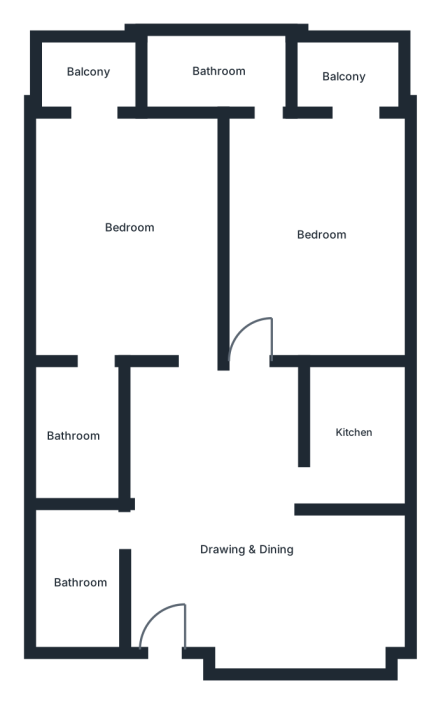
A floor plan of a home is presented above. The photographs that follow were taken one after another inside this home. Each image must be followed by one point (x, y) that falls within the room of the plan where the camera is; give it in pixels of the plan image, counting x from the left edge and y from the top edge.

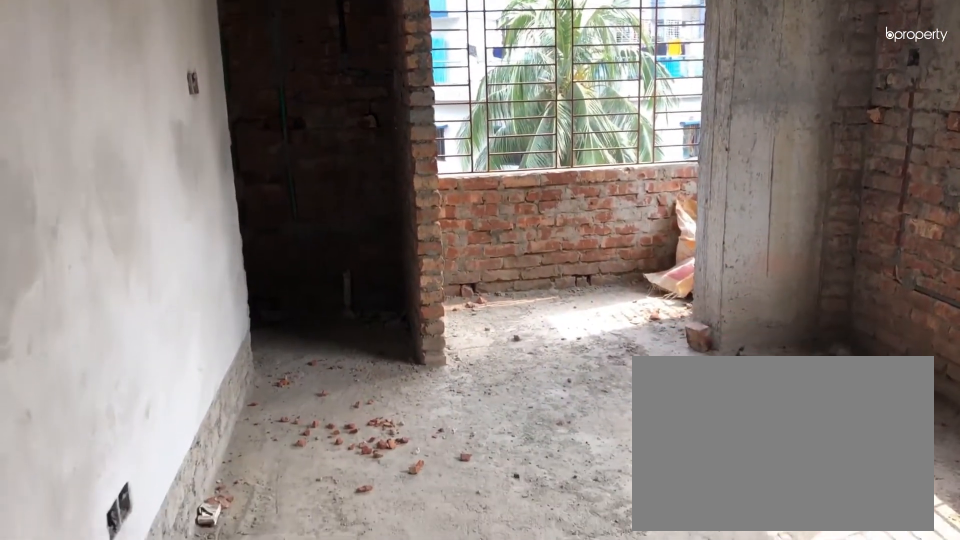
(314, 237)
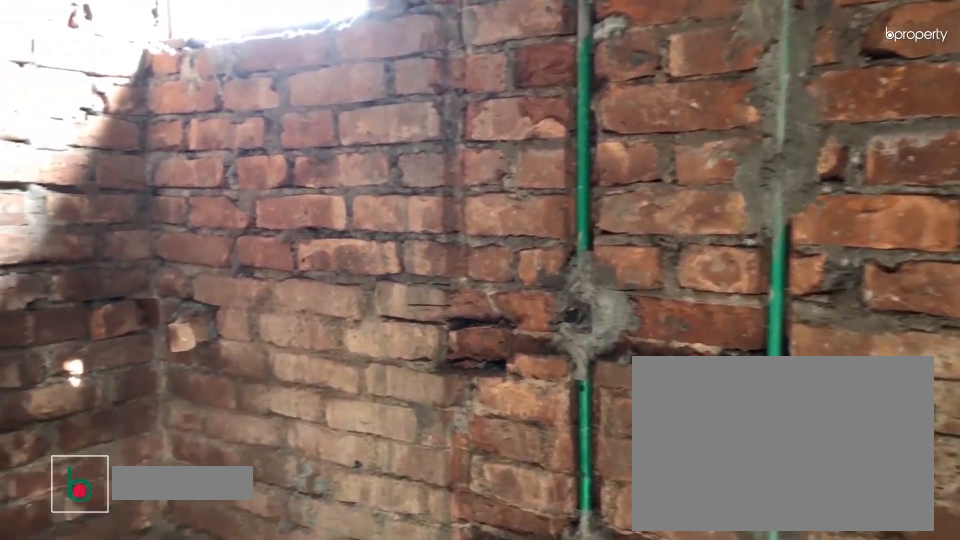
(221, 70)
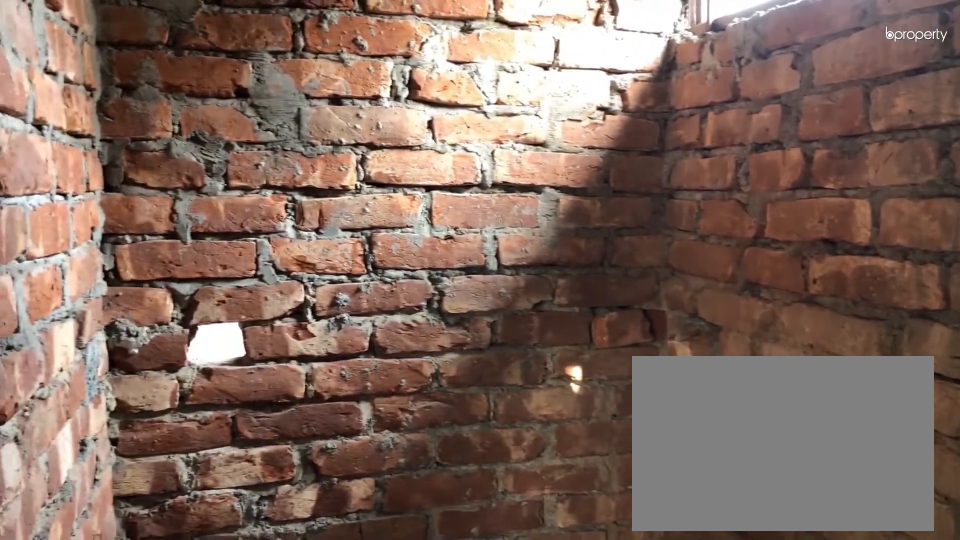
(221, 70)
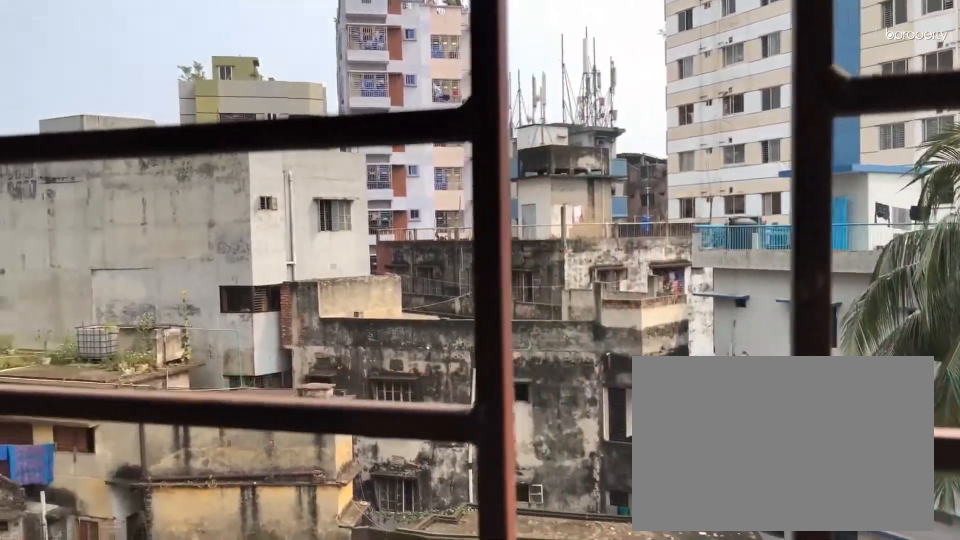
(344, 80)
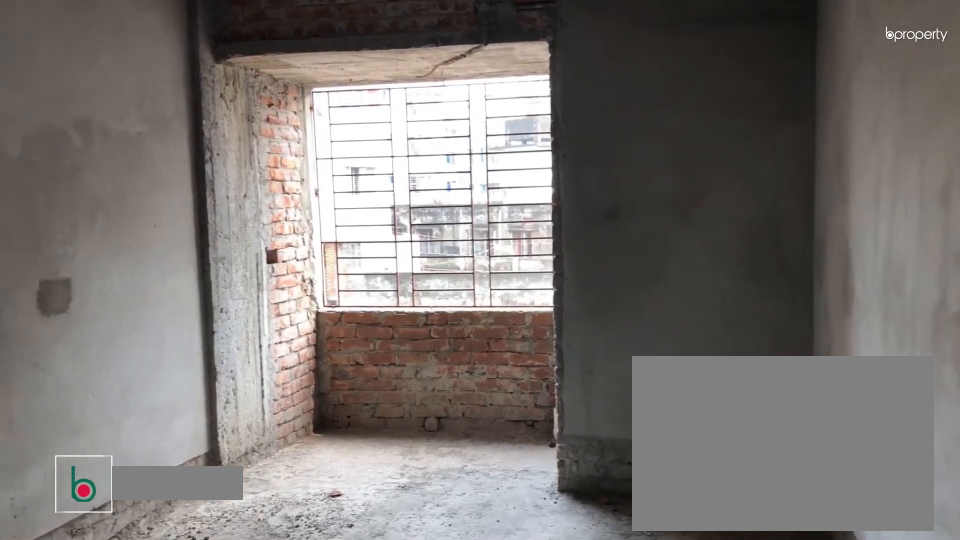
(132, 228)
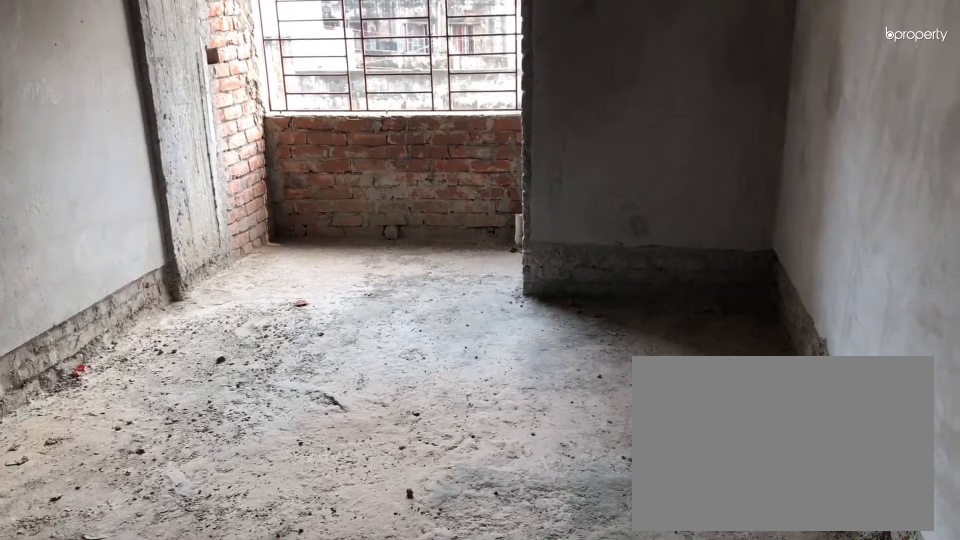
(132, 228)
